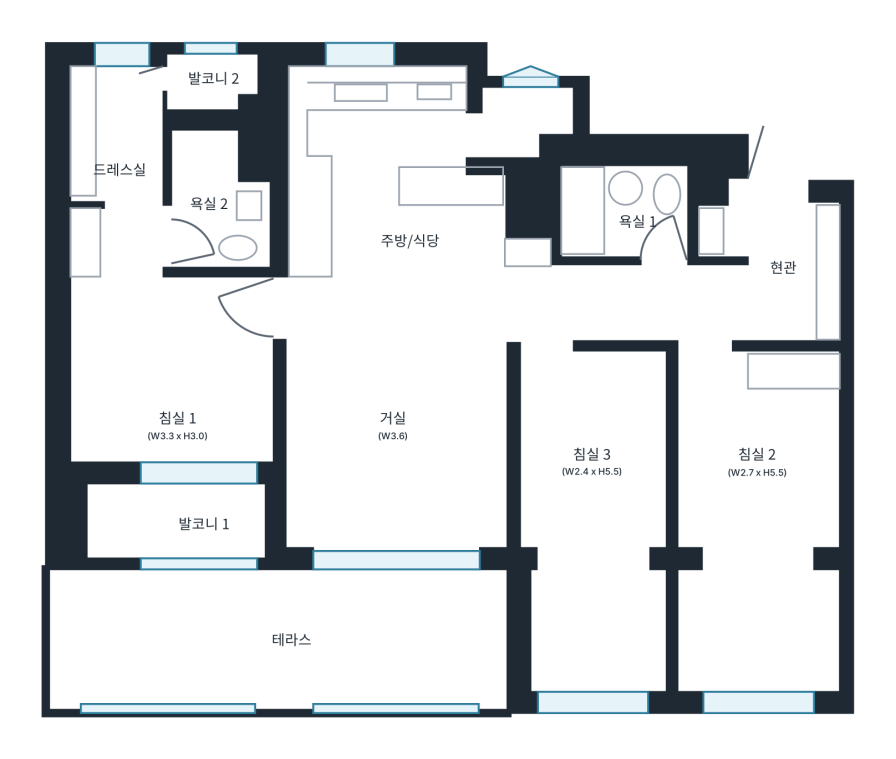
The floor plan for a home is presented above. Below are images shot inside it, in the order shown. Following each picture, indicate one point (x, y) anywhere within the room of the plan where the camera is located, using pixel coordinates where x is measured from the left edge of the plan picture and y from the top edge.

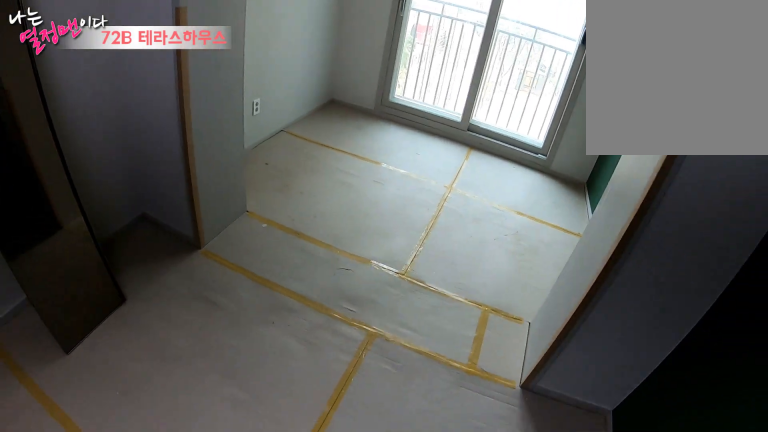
(759, 477)
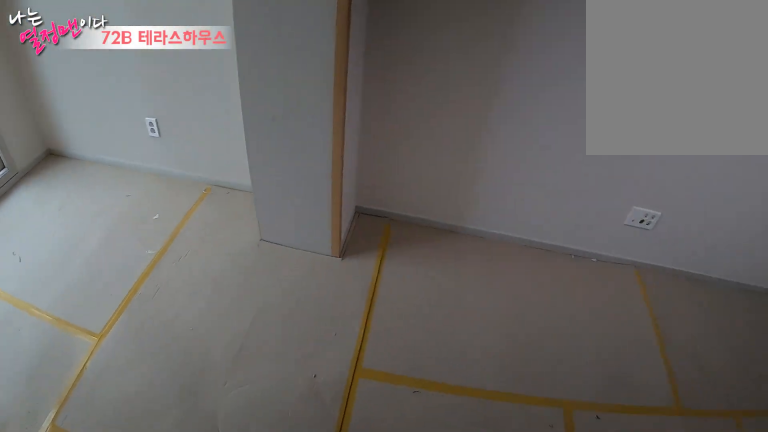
(595, 469)
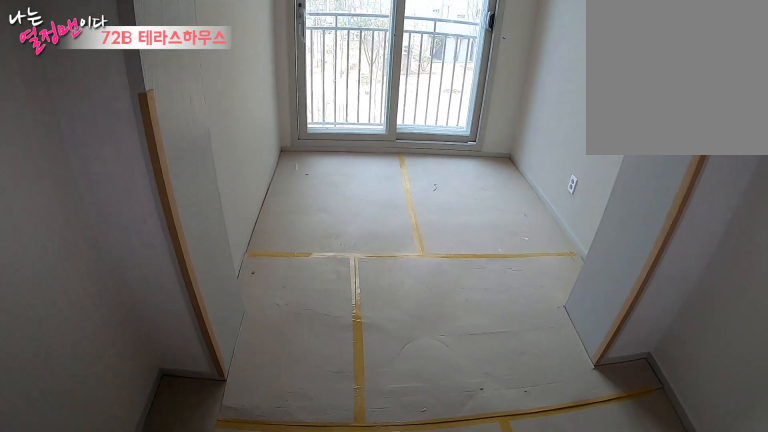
(595, 470)
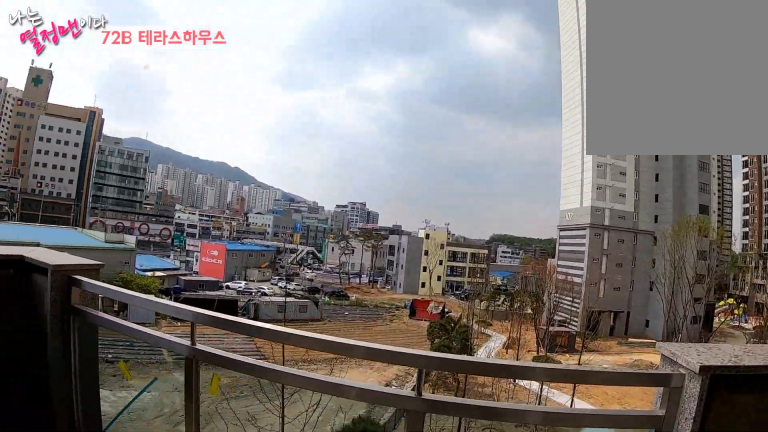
(286, 639)
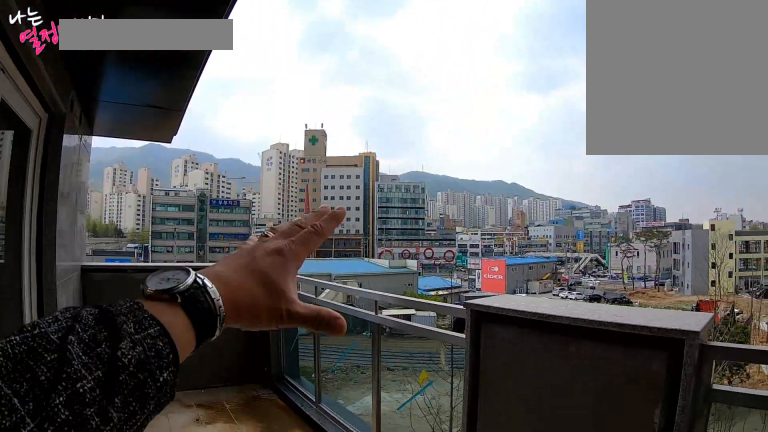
(286, 639)
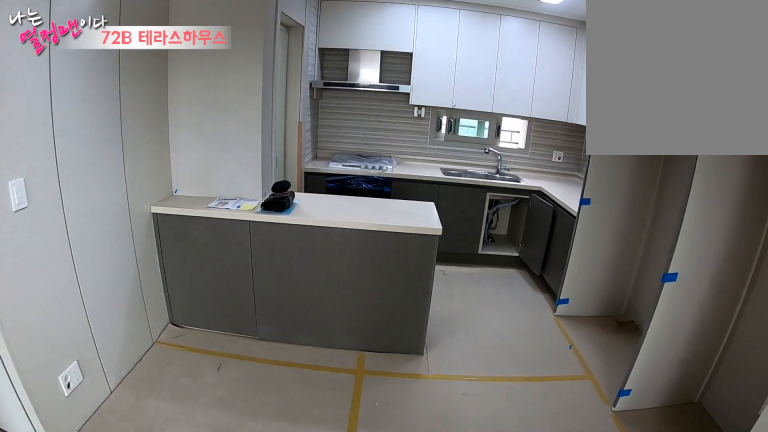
(401, 240)
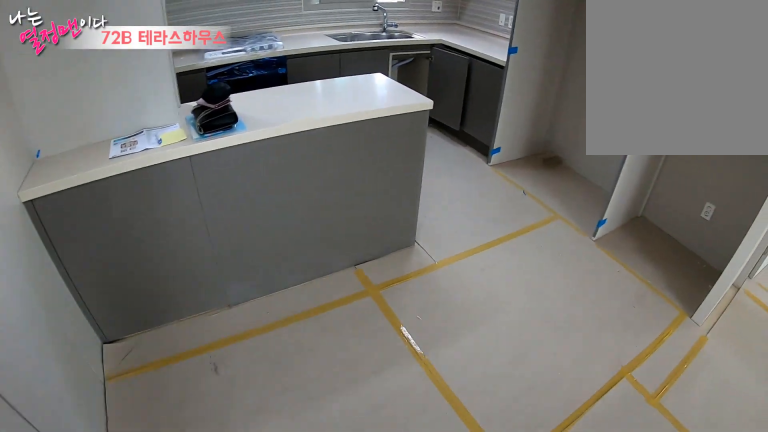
(401, 240)
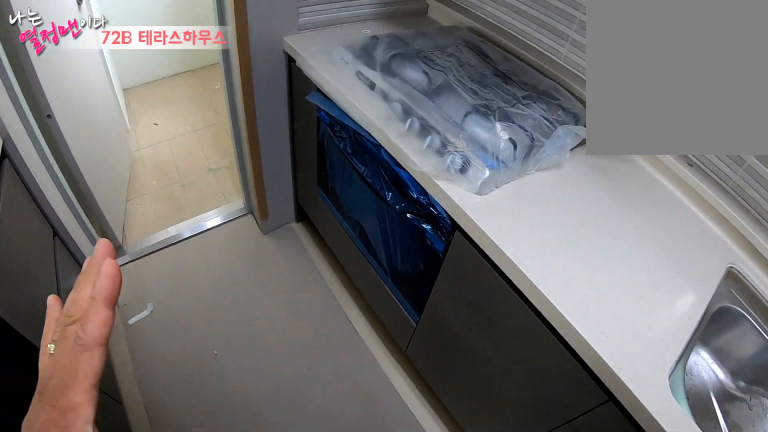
(401, 240)
